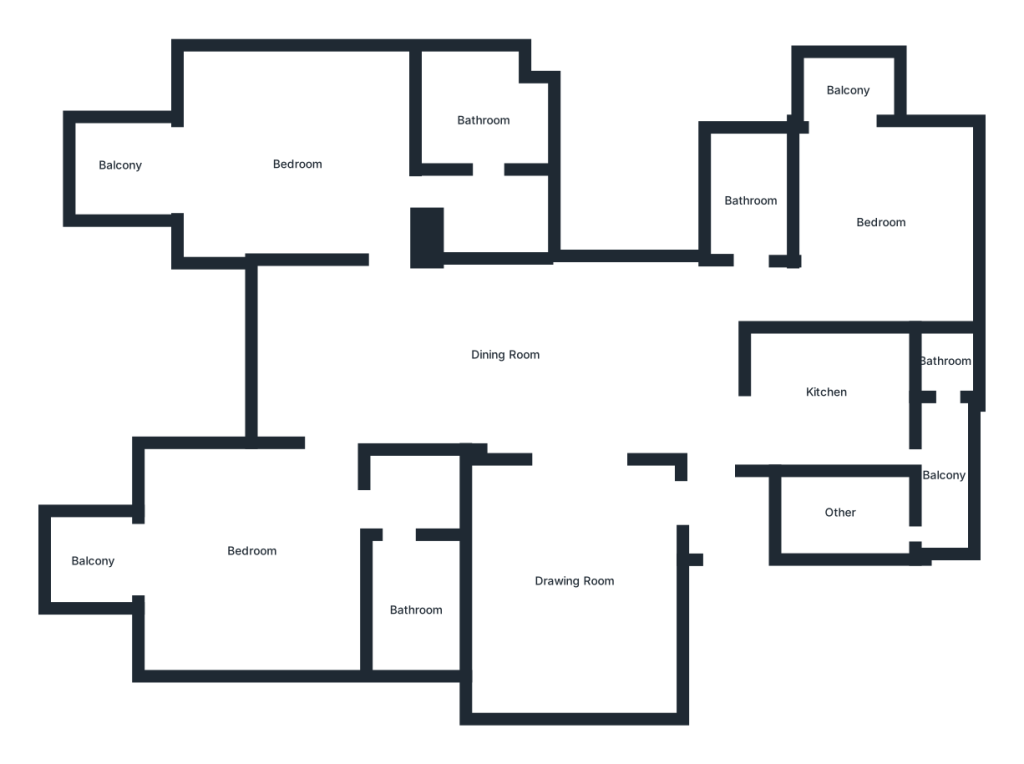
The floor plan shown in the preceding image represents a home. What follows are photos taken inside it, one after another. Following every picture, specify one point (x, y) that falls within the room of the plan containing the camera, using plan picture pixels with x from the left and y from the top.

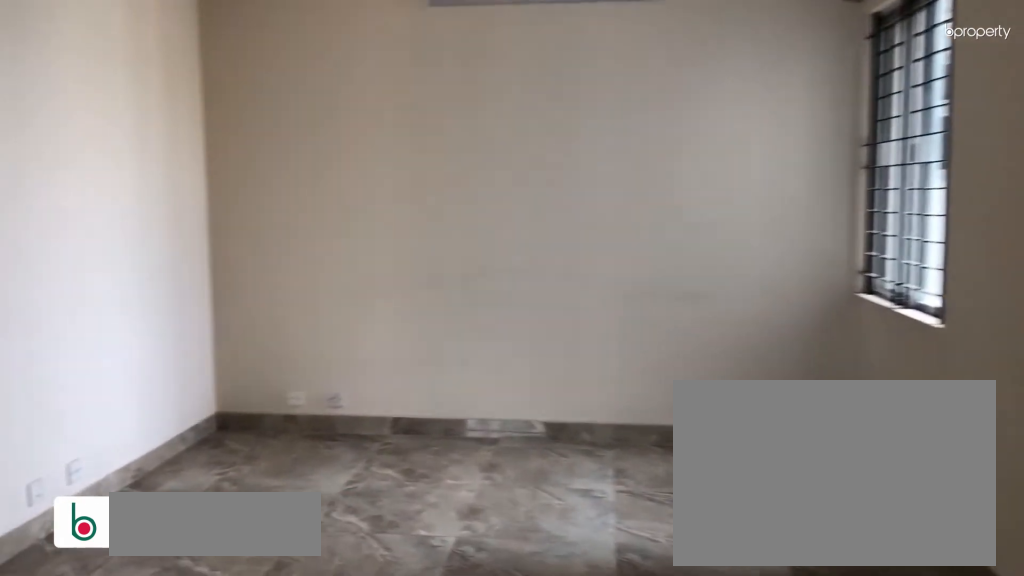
(571, 584)
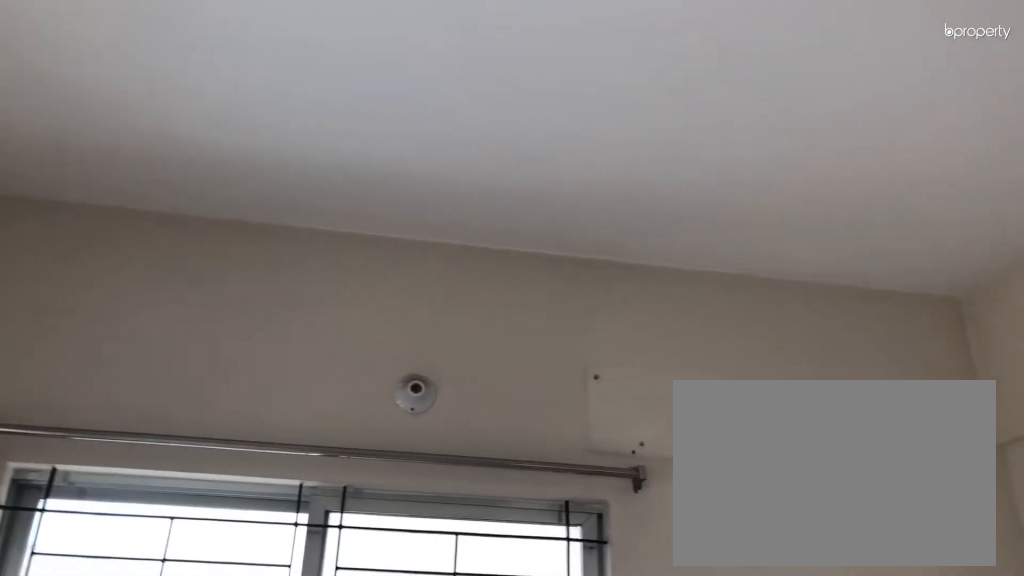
(880, 219)
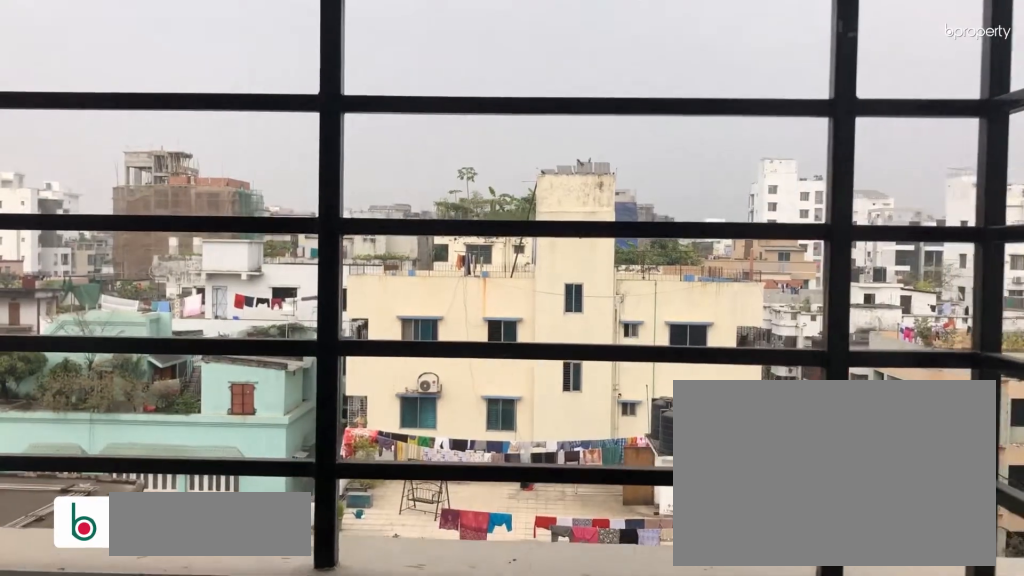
(91, 562)
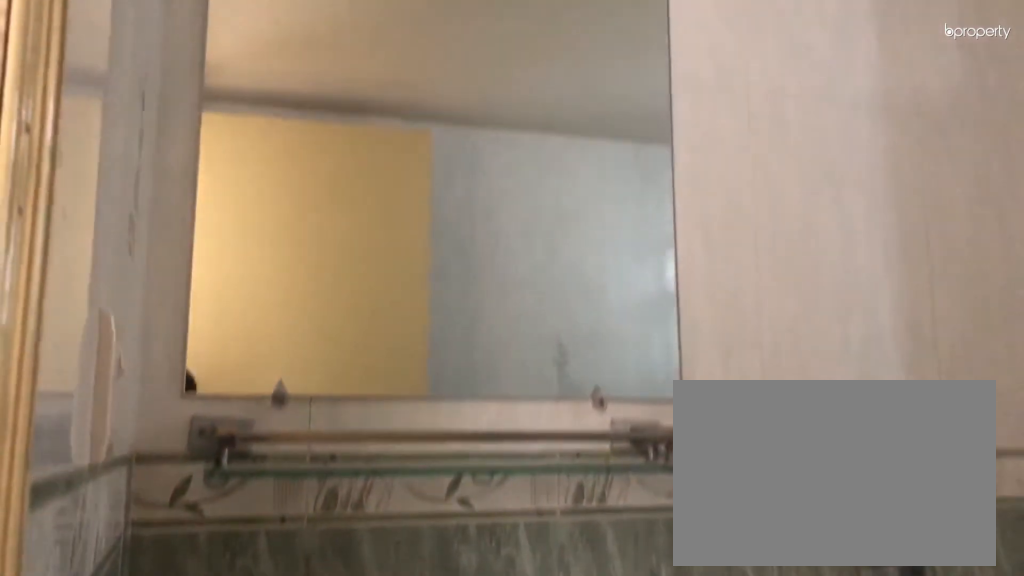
(413, 609)
